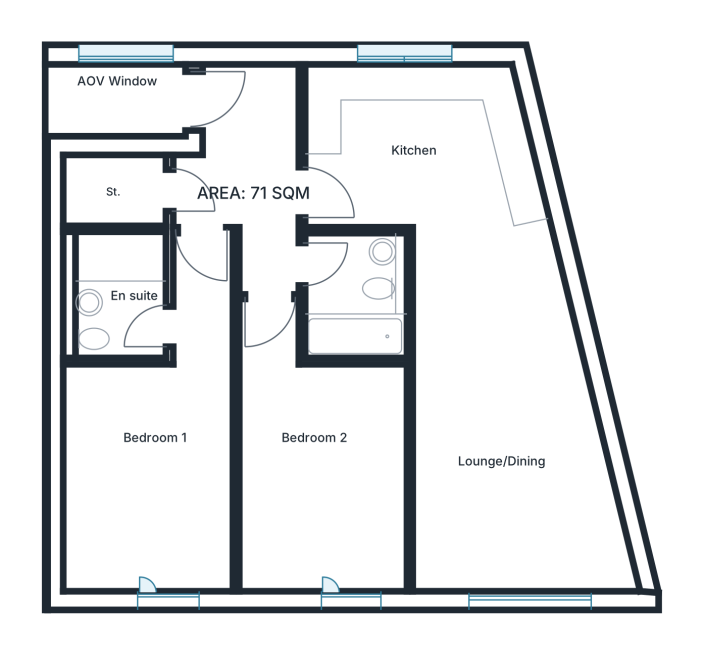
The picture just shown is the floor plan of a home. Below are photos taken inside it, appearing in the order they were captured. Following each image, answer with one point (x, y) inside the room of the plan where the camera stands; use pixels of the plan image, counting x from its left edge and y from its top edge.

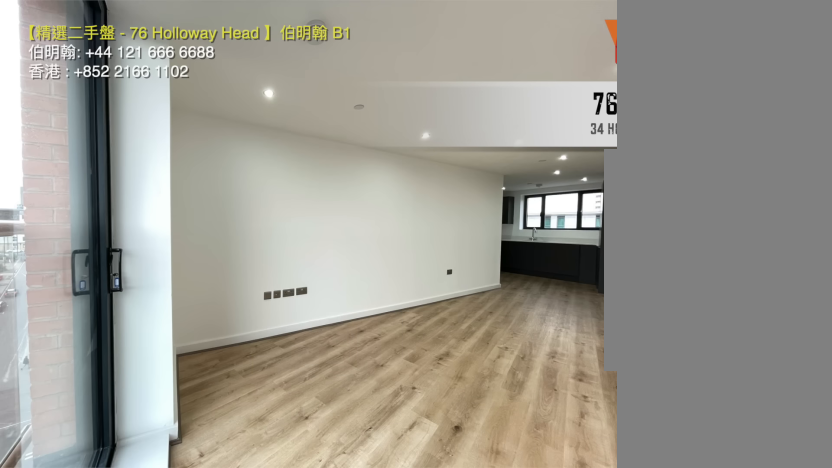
(489, 312)
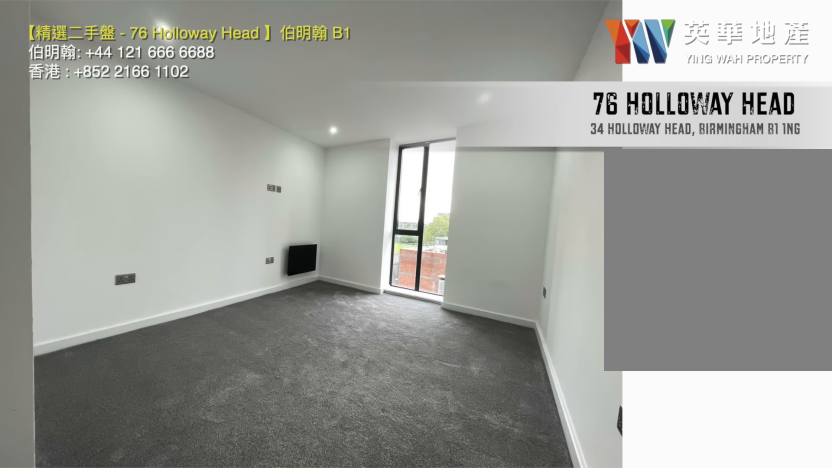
(330, 507)
